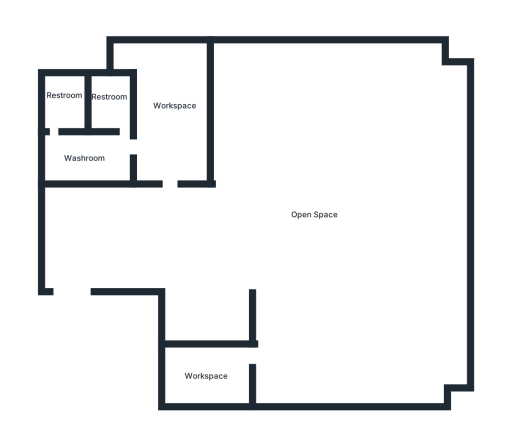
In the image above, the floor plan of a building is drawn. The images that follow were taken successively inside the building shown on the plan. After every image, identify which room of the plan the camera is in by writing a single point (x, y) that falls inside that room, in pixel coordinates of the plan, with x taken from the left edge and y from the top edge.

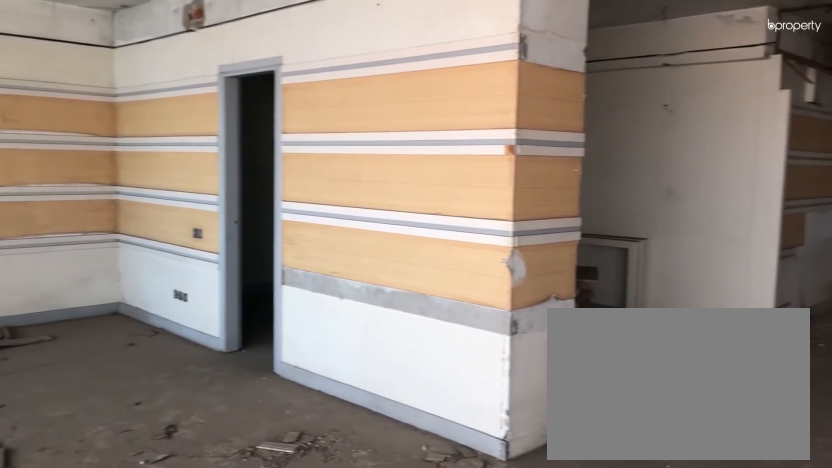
(349, 303)
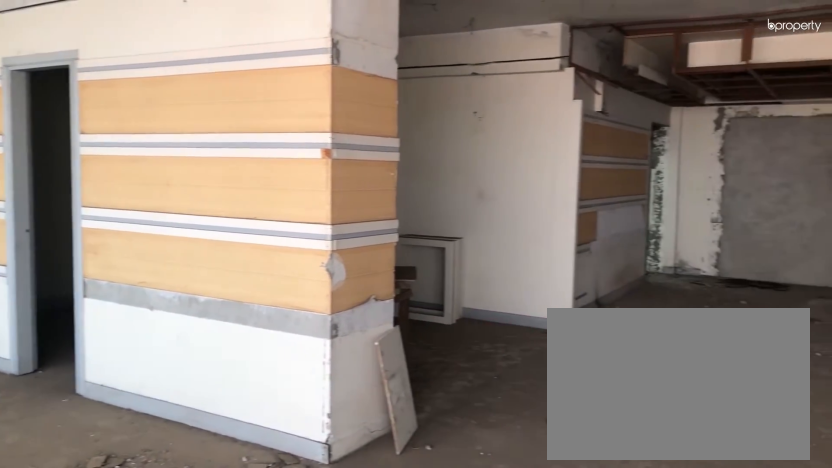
(349, 303)
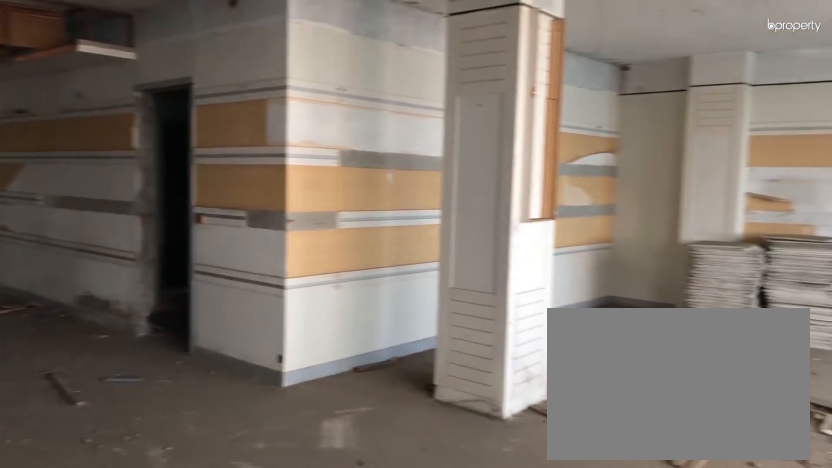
(319, 200)
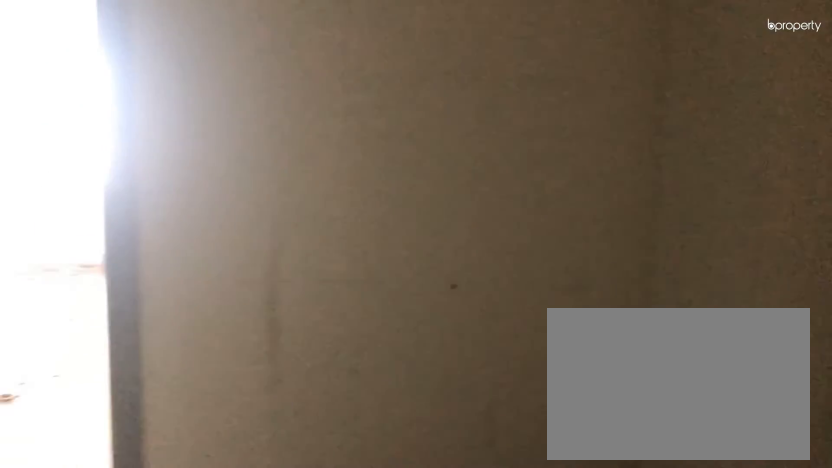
(209, 378)
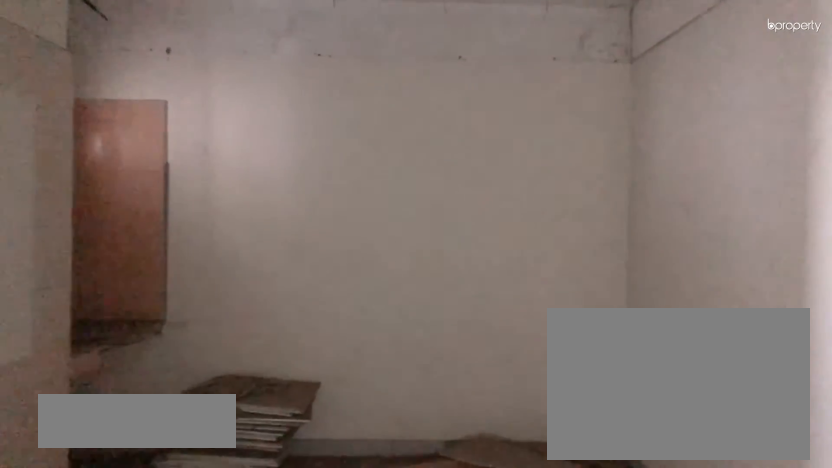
(168, 120)
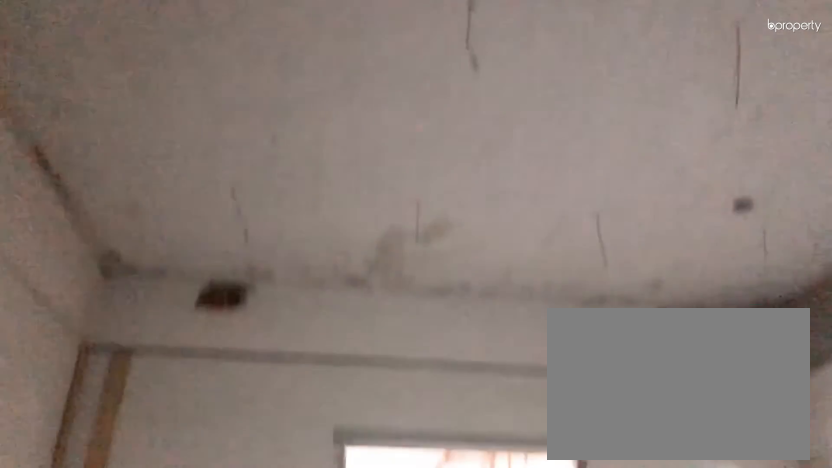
(168, 120)
